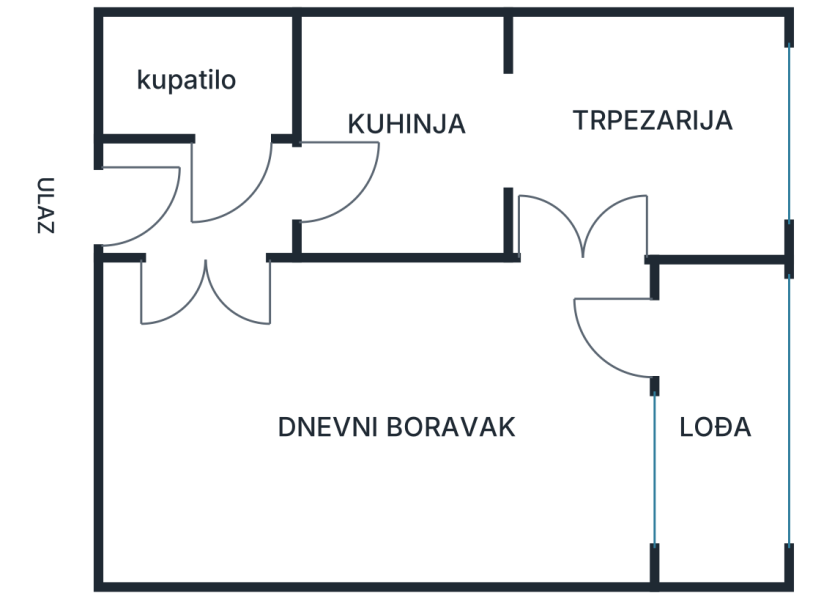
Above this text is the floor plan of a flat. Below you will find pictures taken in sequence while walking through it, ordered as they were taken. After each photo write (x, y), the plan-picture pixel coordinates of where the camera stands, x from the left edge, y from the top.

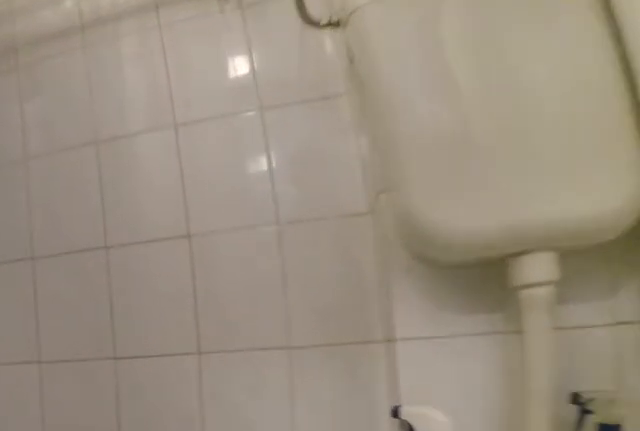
(213, 120)
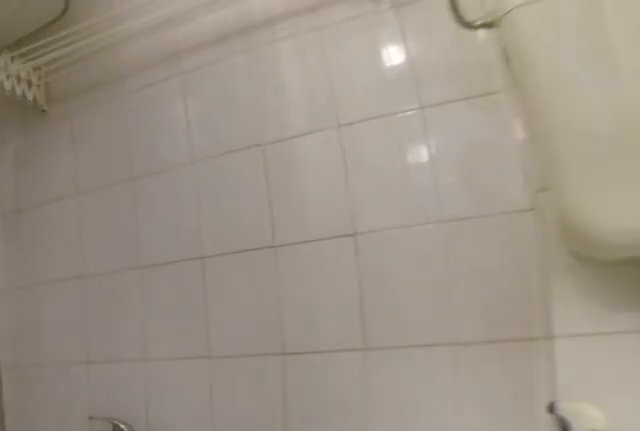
(212, 120)
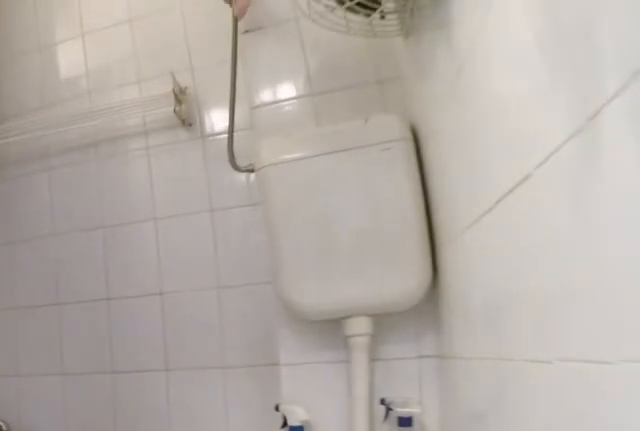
(235, 152)
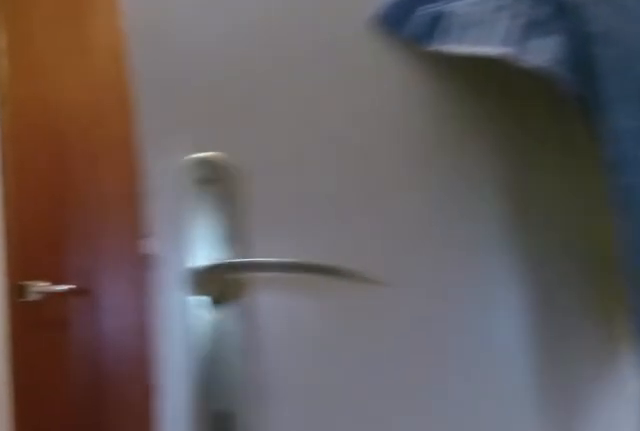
(278, 174)
